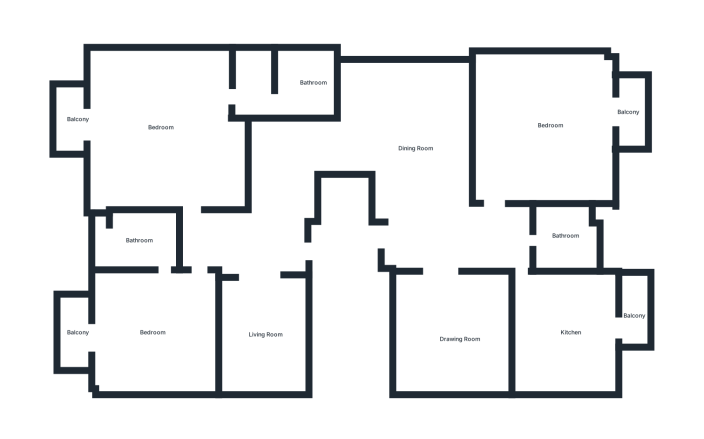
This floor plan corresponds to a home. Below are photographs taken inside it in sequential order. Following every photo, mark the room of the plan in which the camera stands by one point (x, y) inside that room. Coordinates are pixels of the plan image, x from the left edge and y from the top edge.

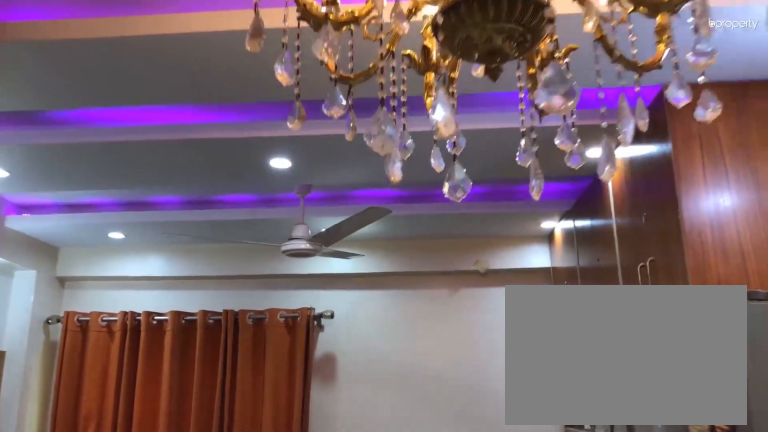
(409, 130)
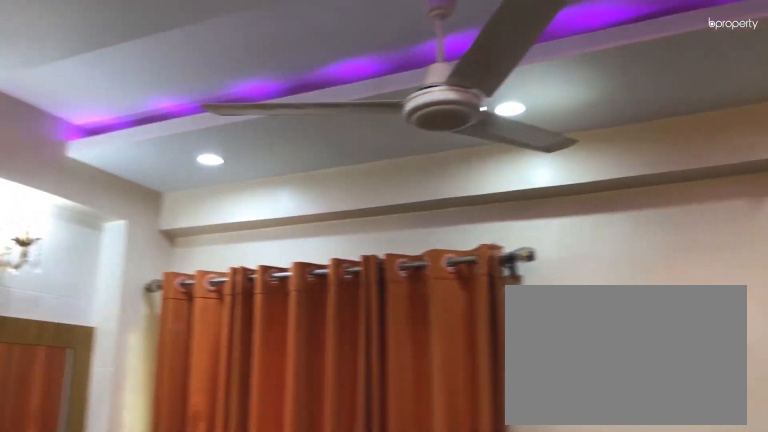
(409, 130)
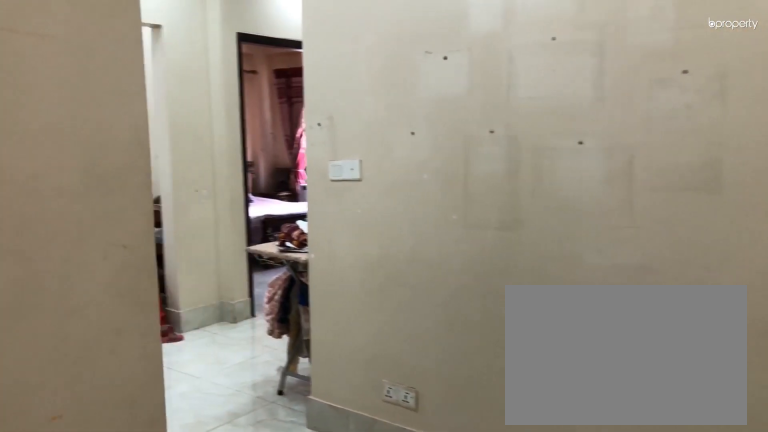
(284, 156)
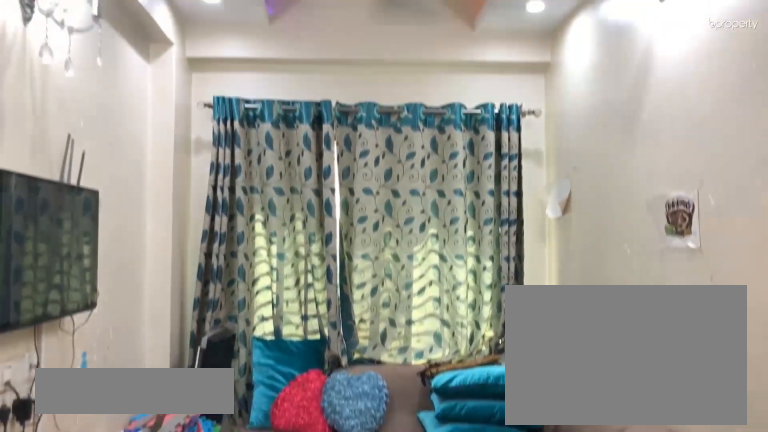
(262, 331)
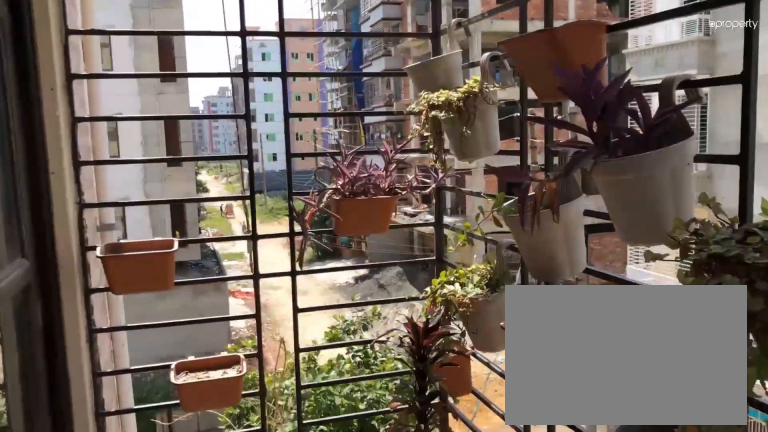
(75, 335)
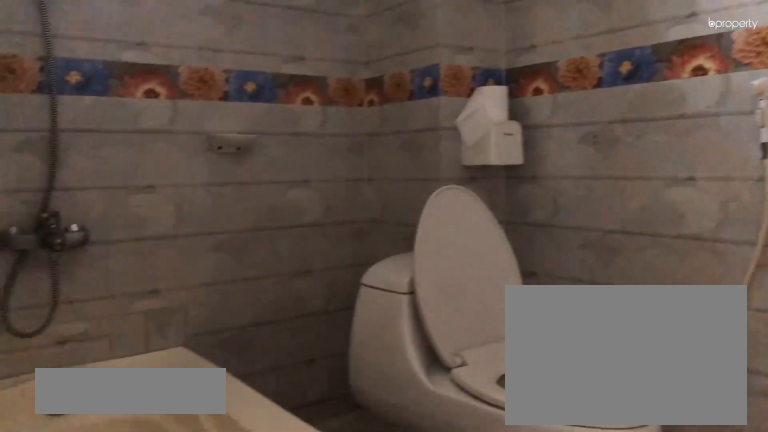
(140, 237)
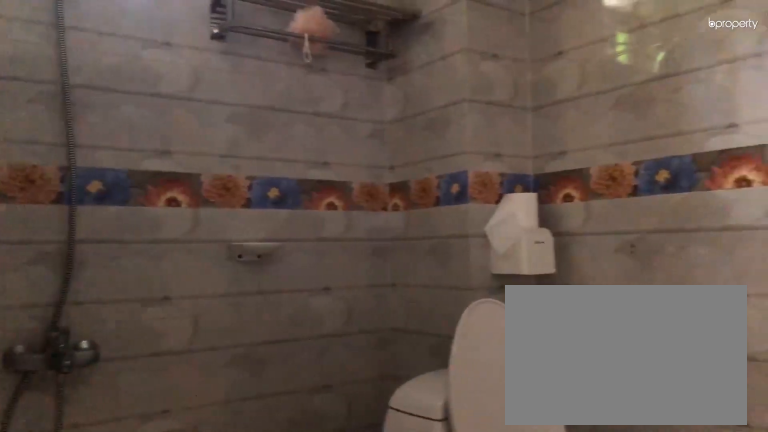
(140, 237)
